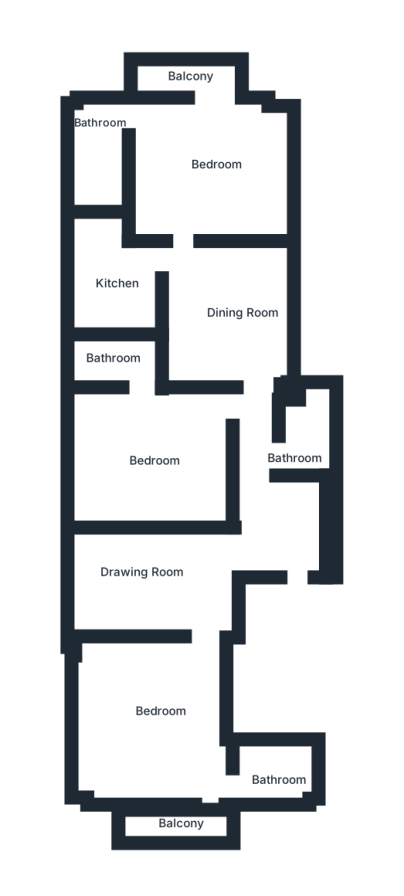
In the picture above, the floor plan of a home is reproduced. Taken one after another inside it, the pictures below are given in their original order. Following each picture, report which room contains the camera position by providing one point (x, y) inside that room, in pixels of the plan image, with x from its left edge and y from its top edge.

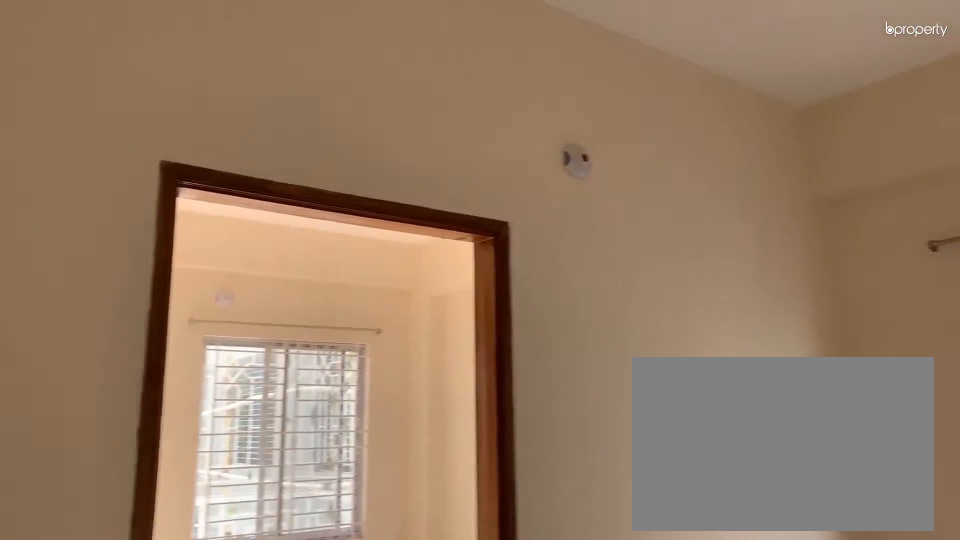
(157, 587)
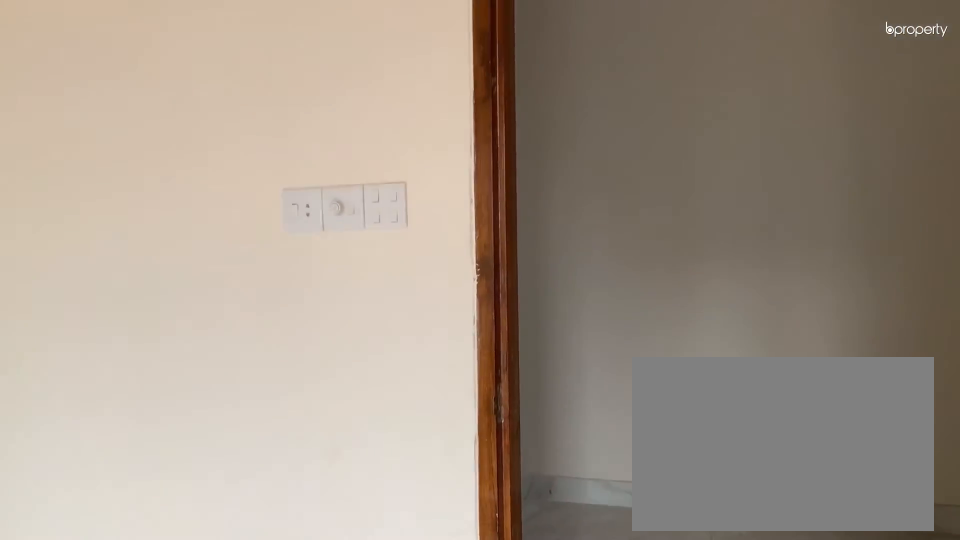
(165, 750)
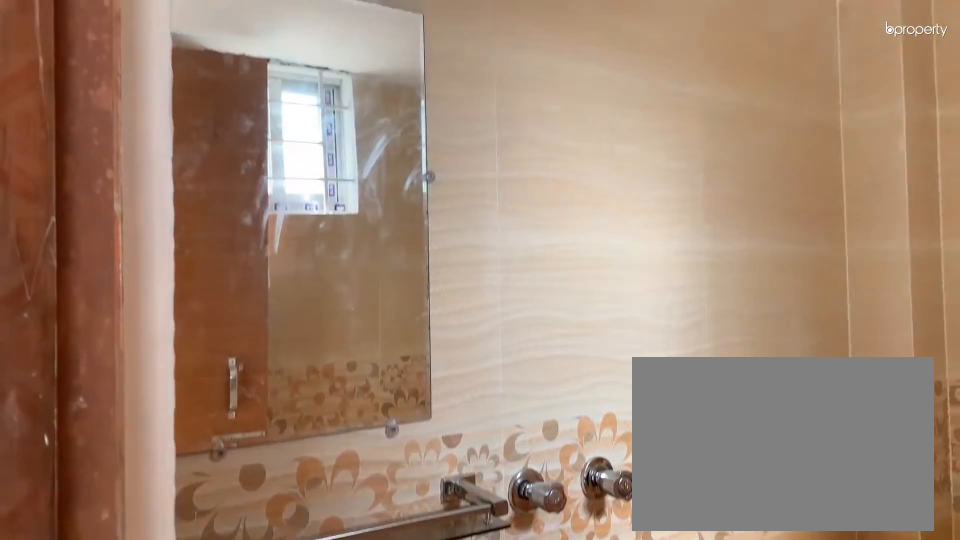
(271, 773)
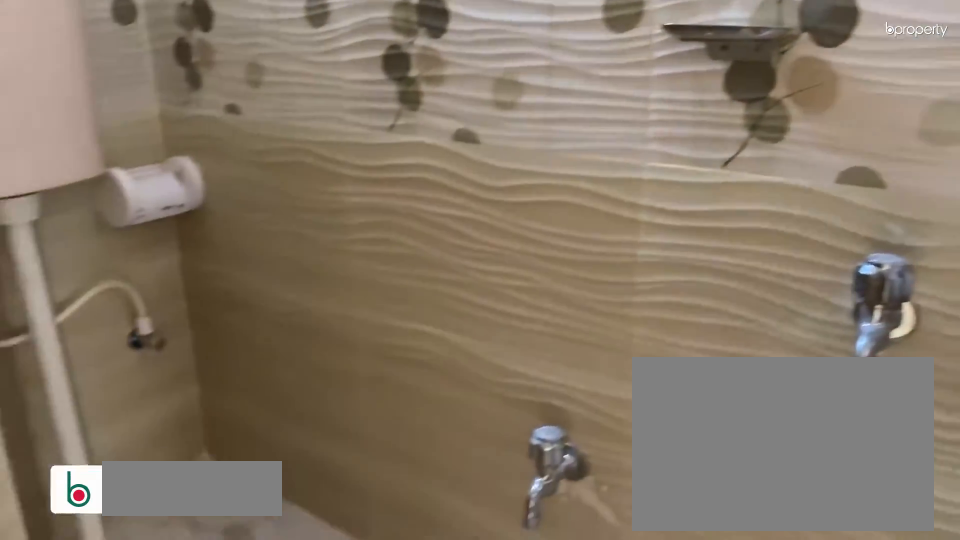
(311, 430)
